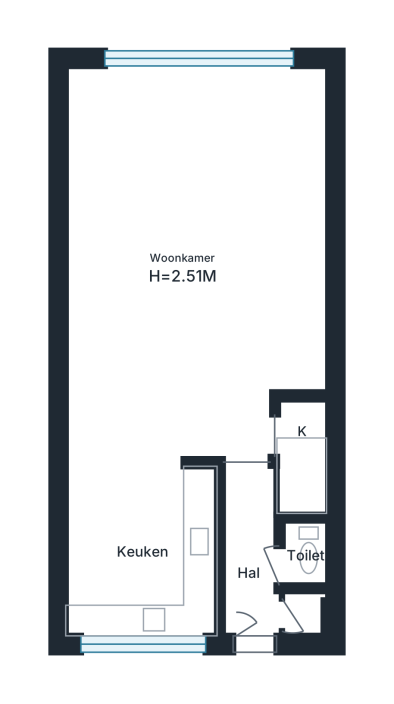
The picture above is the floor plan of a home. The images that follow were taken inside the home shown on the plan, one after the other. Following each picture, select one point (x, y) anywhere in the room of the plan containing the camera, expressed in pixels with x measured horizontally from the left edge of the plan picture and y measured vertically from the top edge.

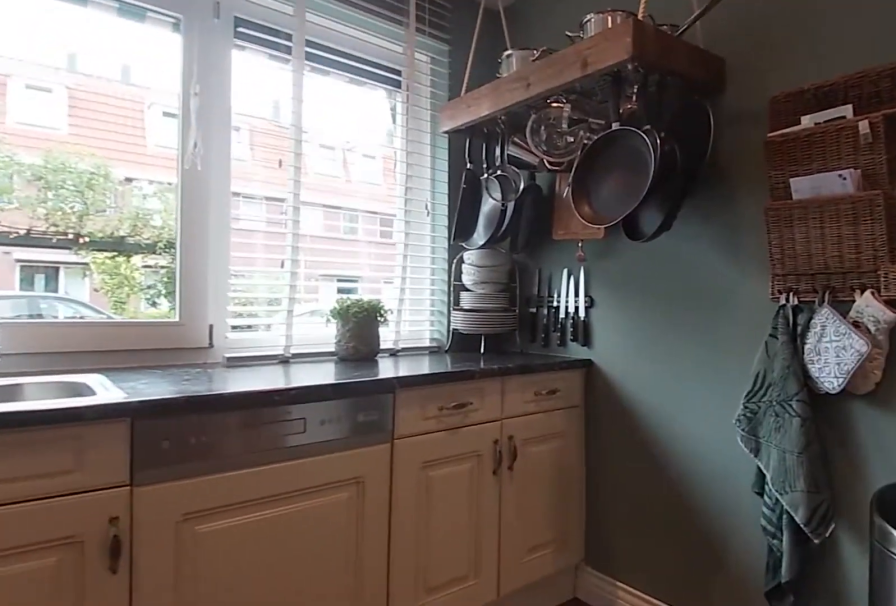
(140, 551)
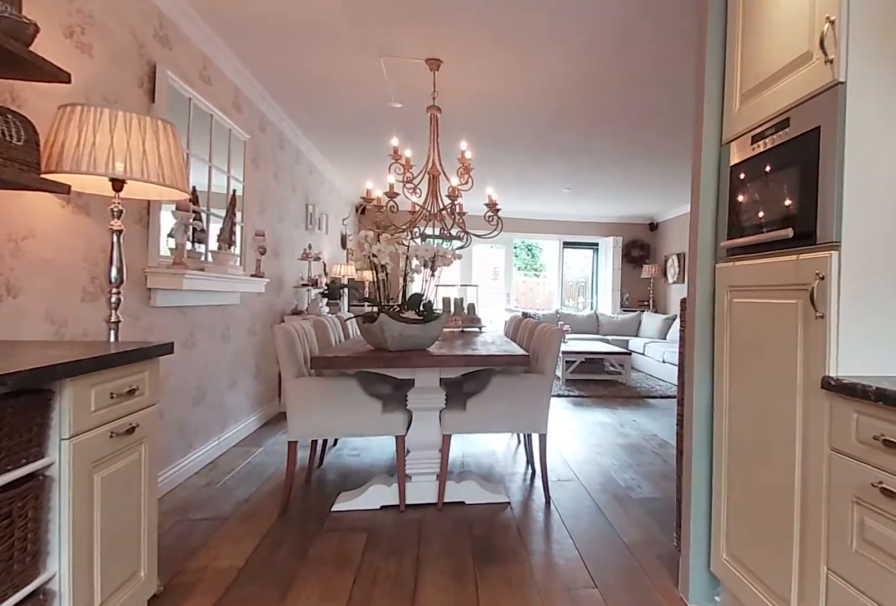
(140, 551)
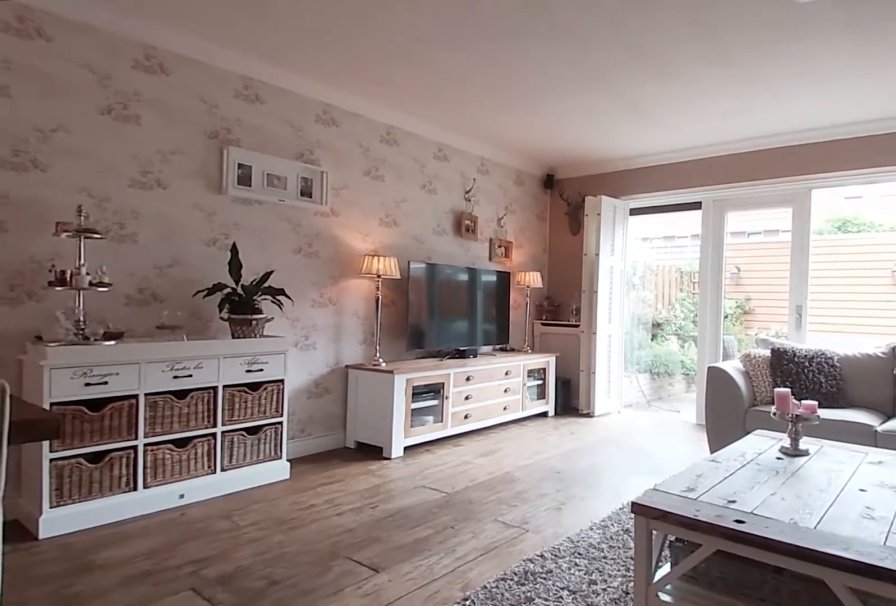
(227, 95)
